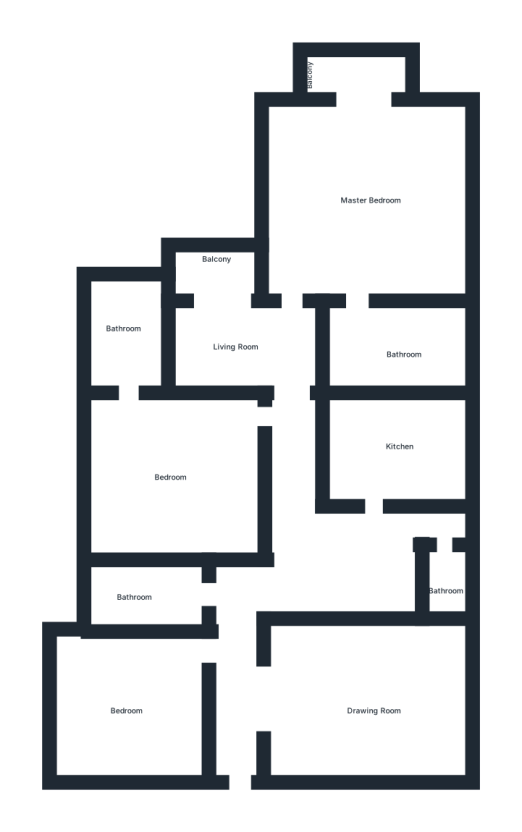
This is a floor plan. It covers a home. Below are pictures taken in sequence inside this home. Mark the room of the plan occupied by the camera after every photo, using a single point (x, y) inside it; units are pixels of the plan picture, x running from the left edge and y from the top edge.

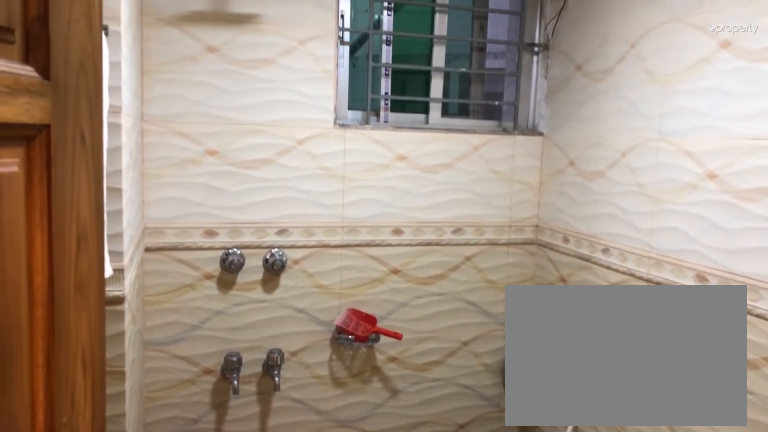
(138, 599)
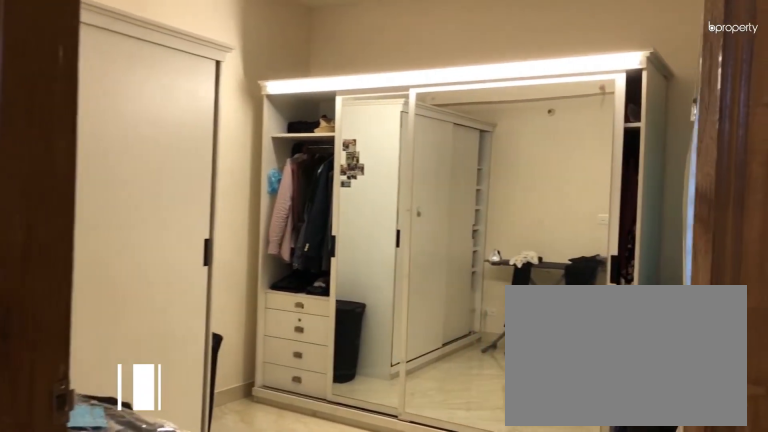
(142, 698)
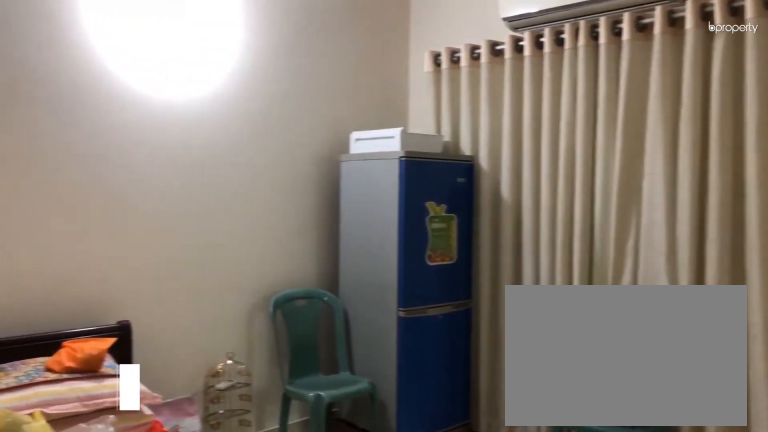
(153, 467)
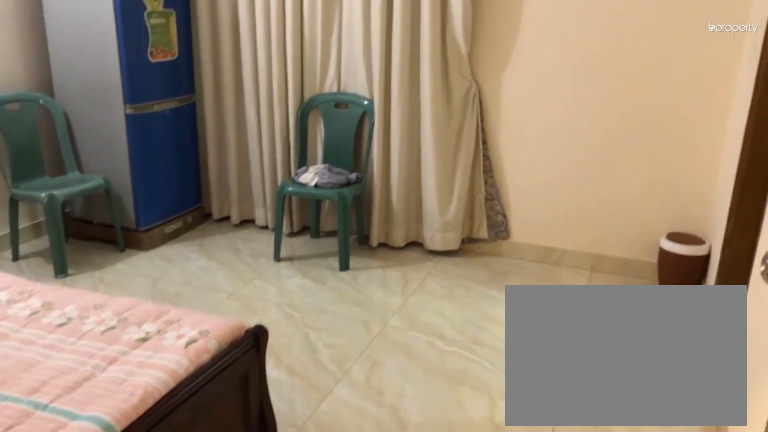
(153, 467)
